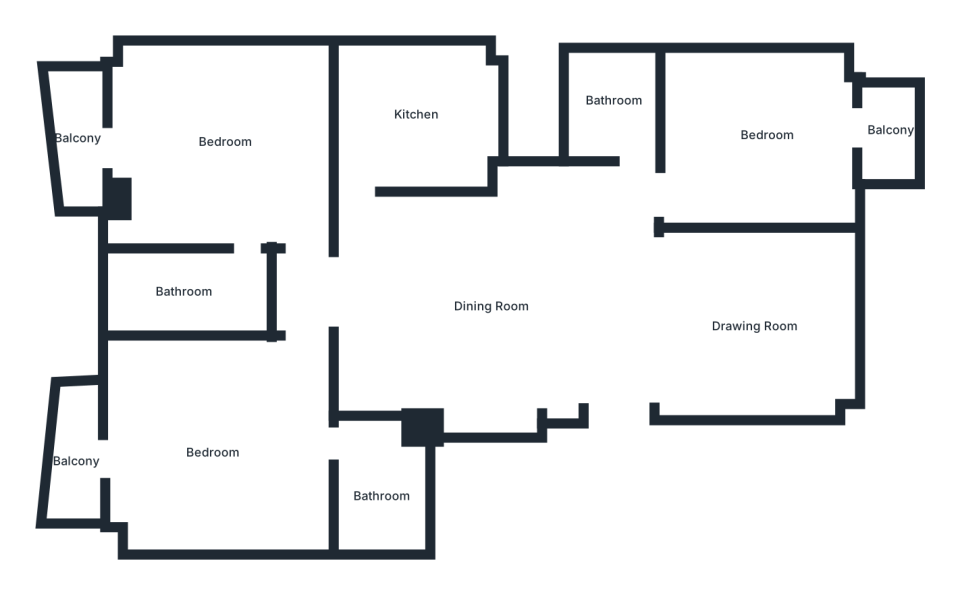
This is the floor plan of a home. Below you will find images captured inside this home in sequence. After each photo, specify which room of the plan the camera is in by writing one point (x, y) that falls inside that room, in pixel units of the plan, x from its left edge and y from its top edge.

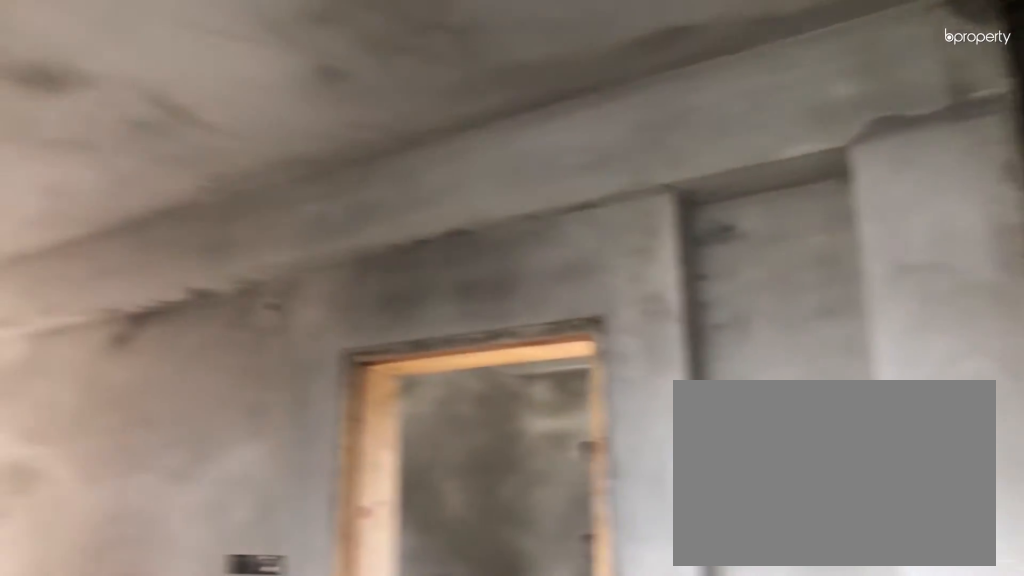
(744, 324)
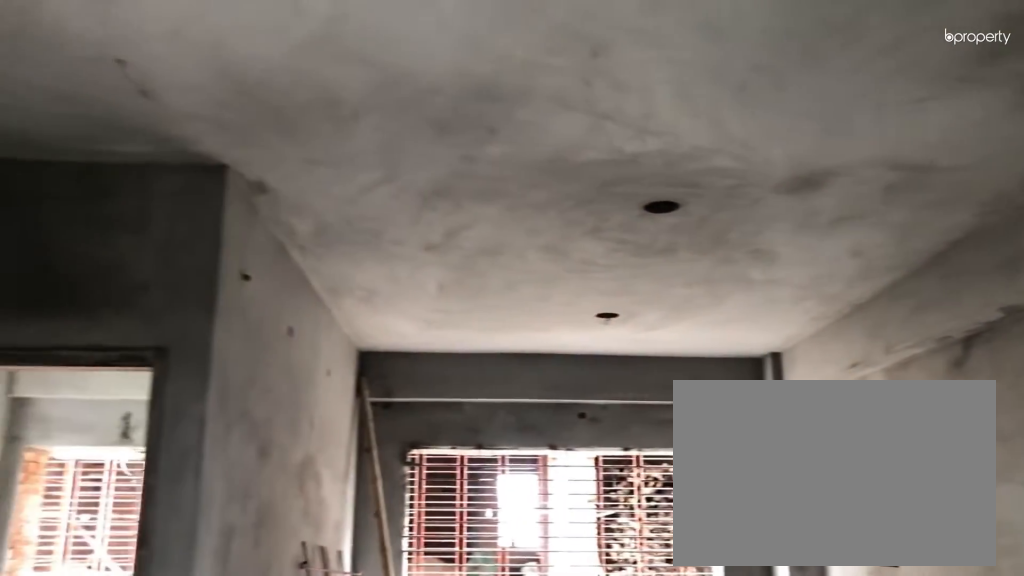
(744, 324)
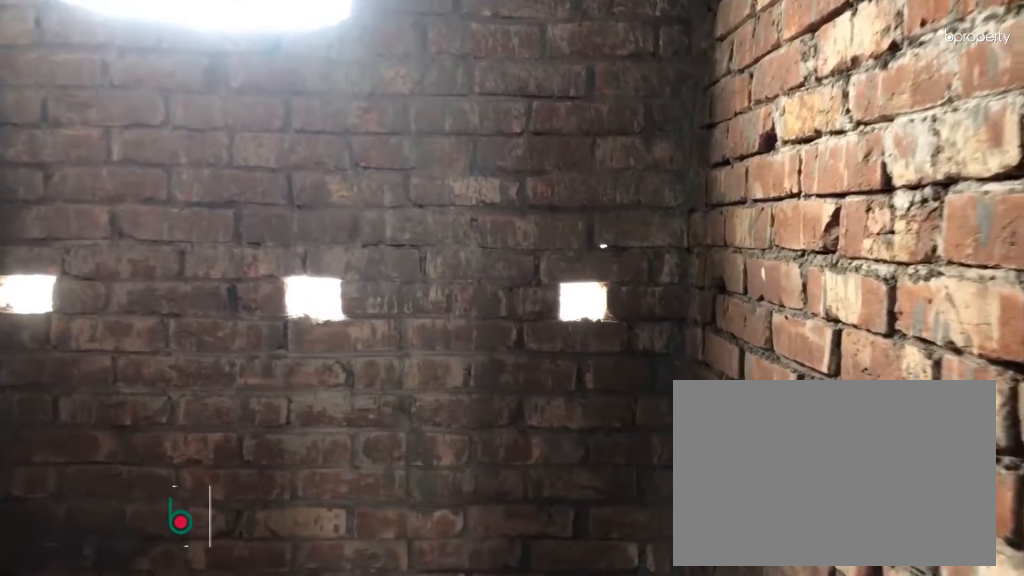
(612, 103)
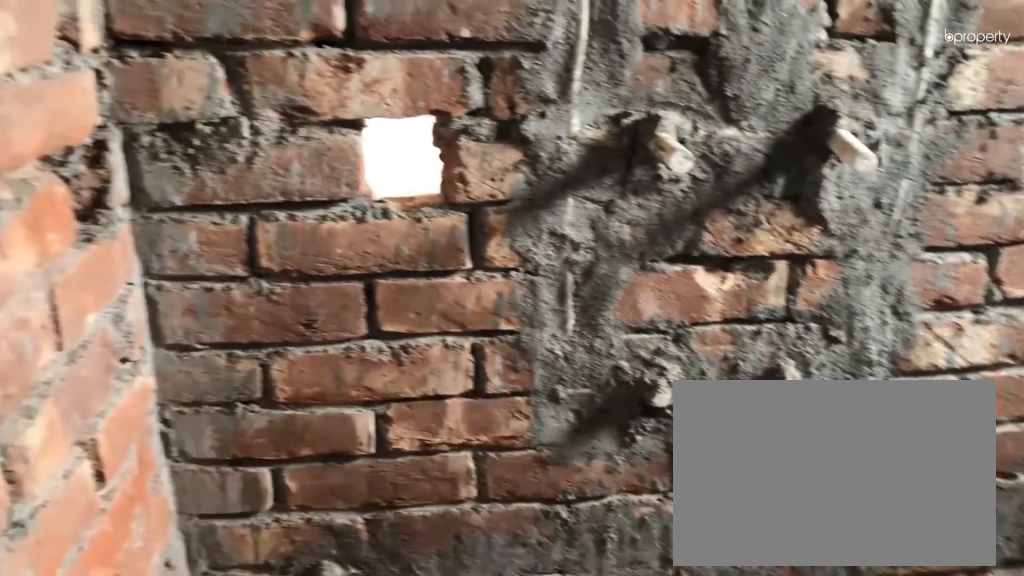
(612, 103)
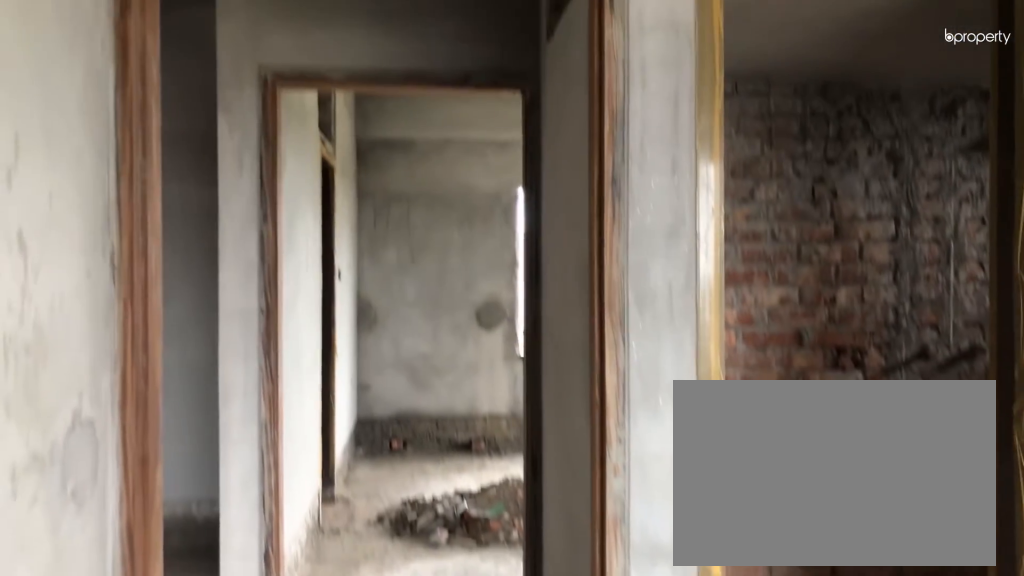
(213, 144)
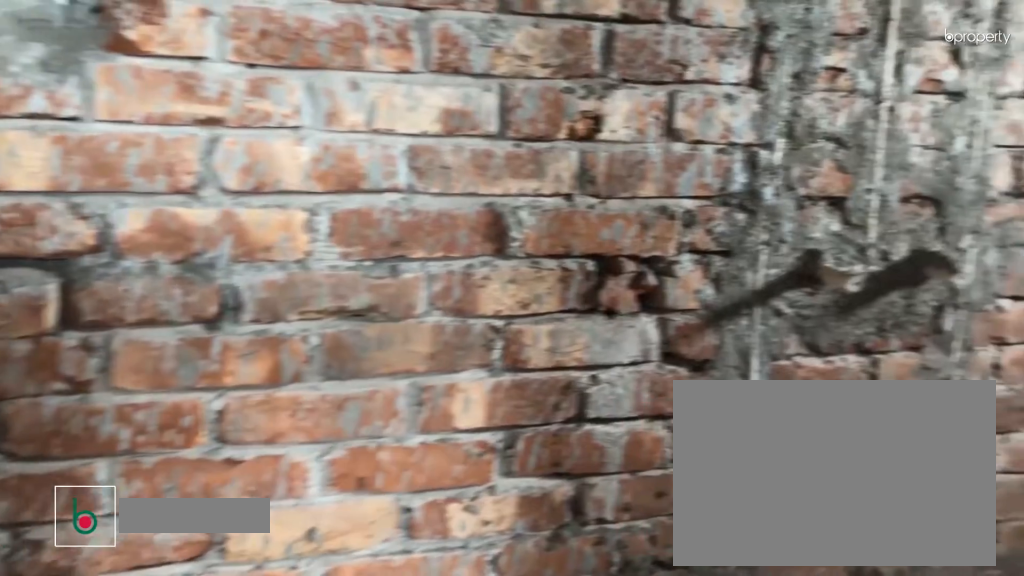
(183, 293)
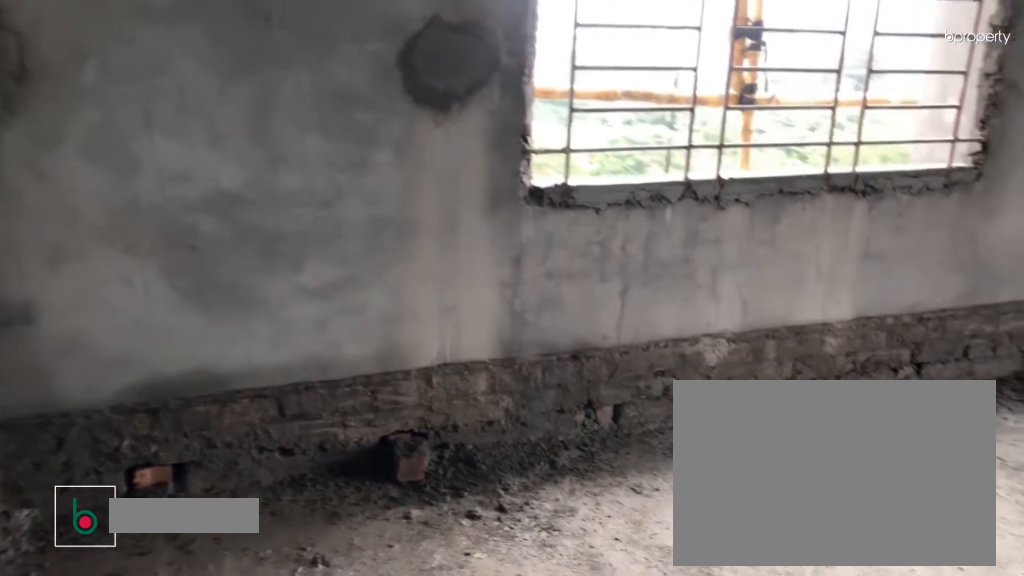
(217, 452)
